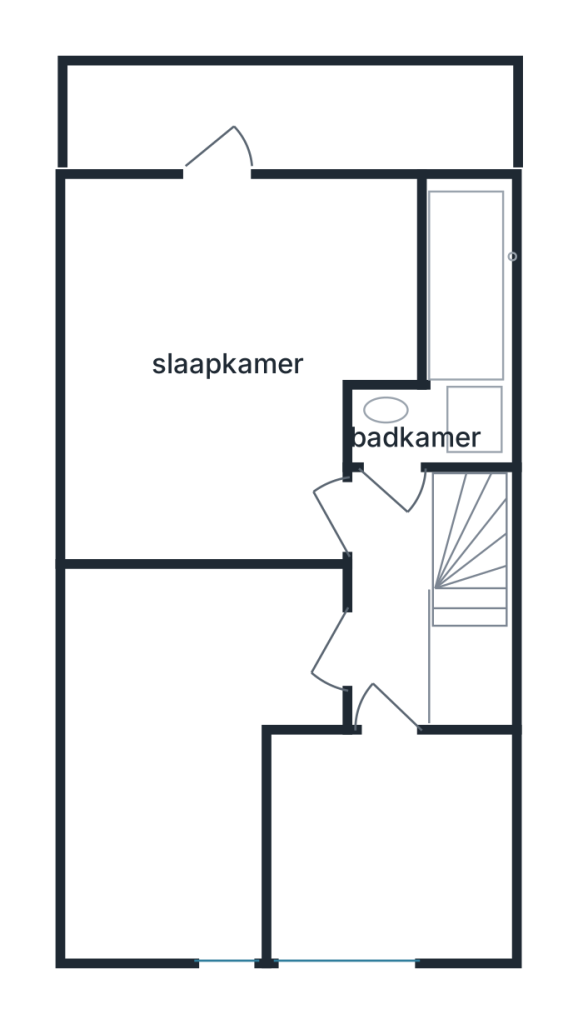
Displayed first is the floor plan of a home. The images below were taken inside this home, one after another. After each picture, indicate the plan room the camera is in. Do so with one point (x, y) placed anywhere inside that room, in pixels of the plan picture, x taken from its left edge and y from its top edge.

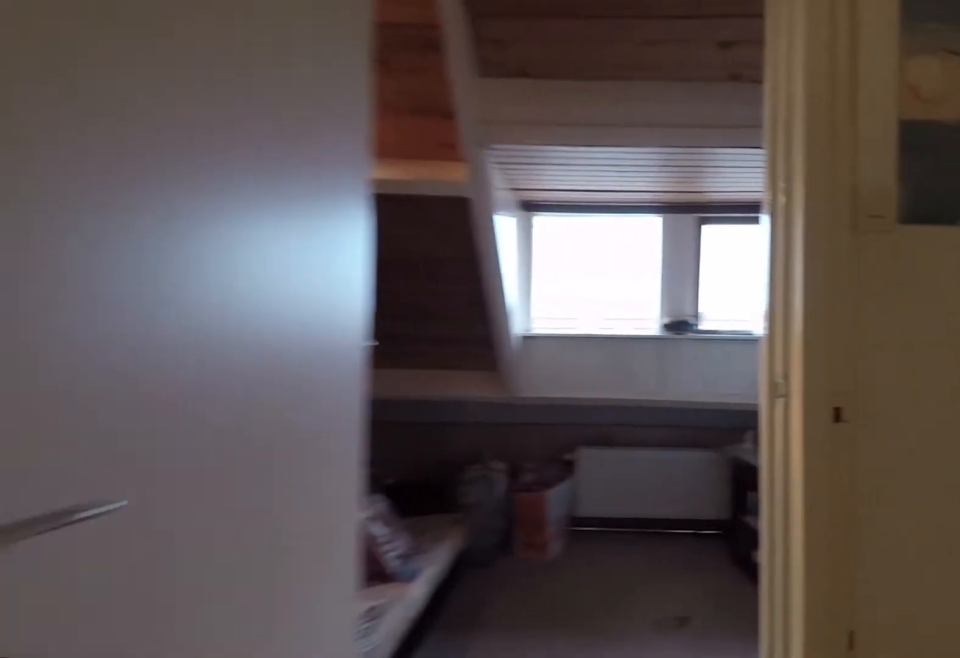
(390, 596)
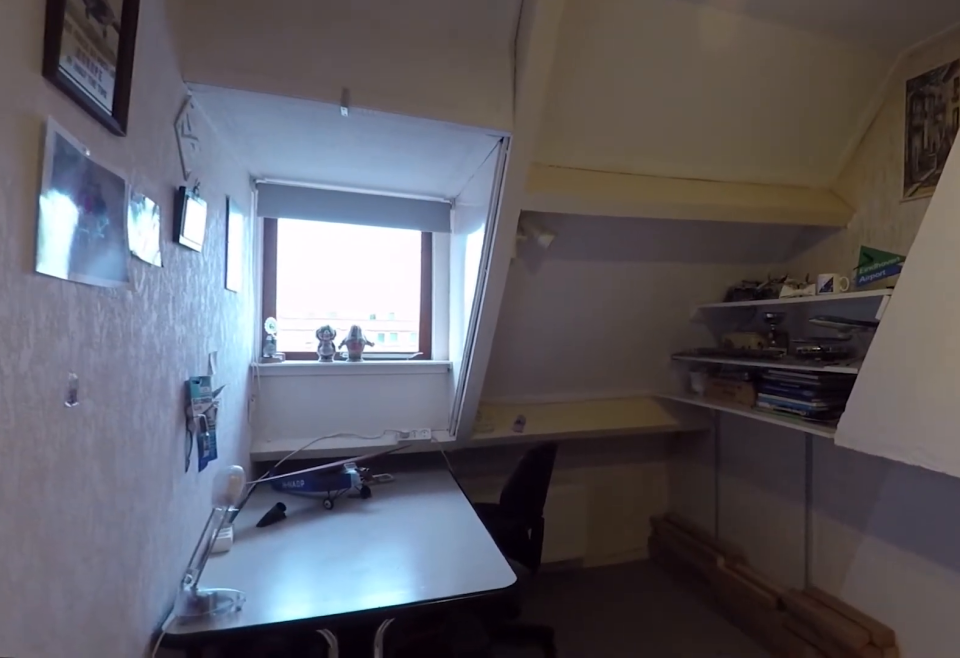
(190, 732)
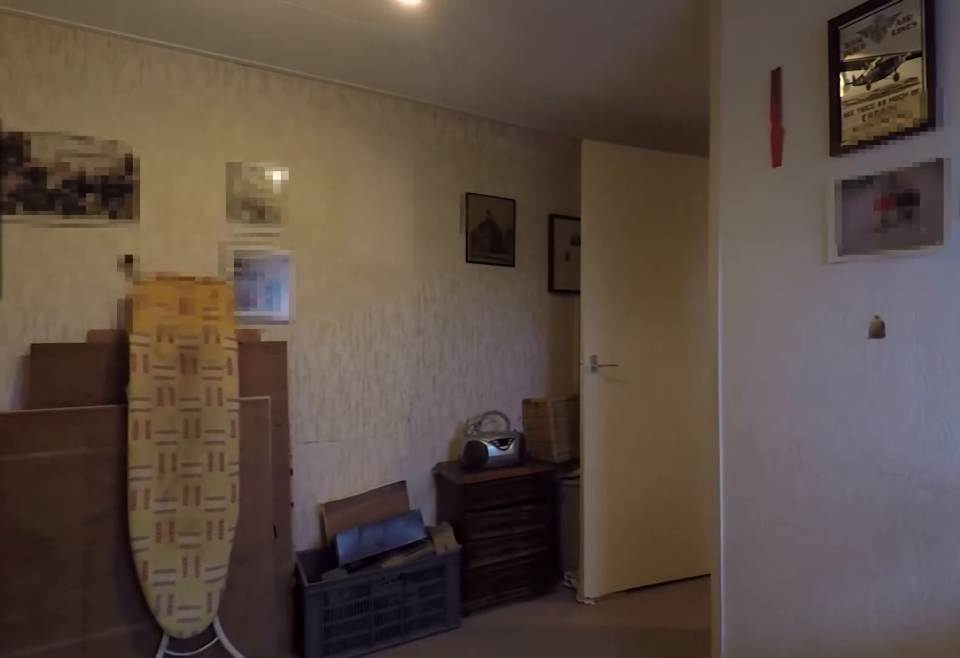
(190, 732)
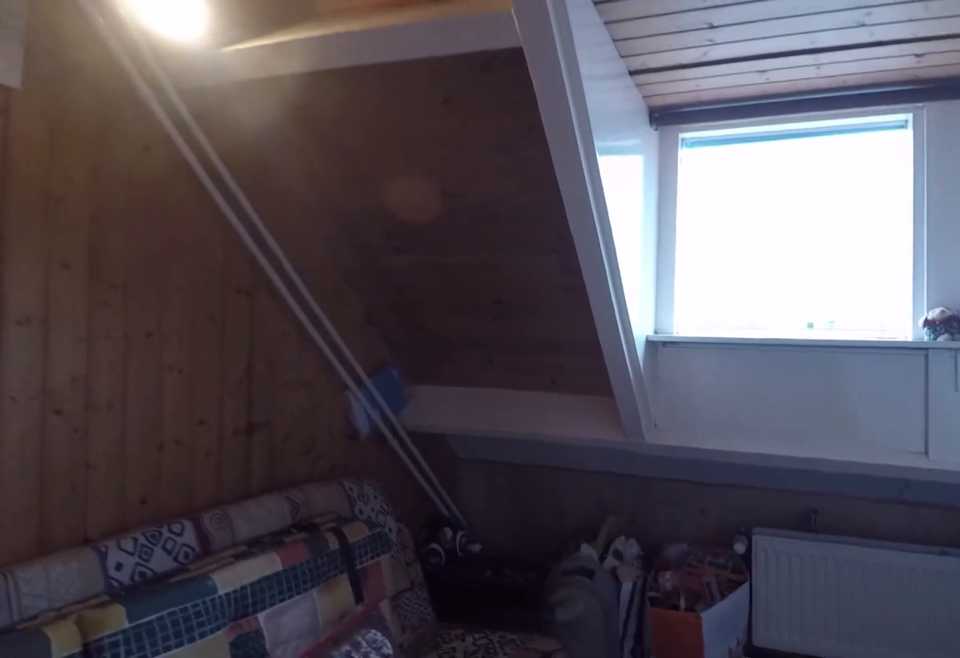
(384, 836)
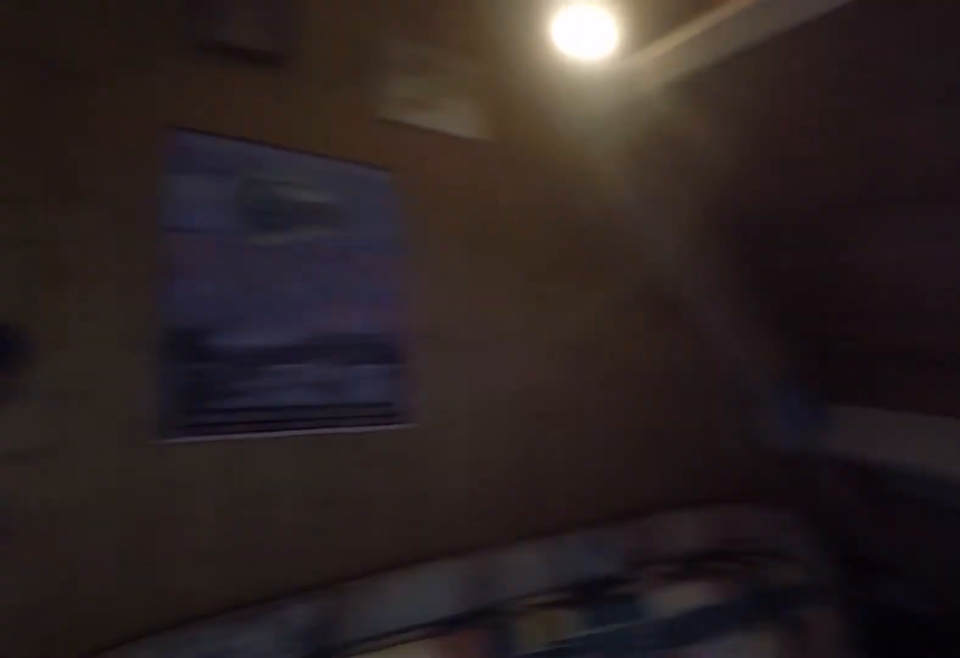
(384, 836)
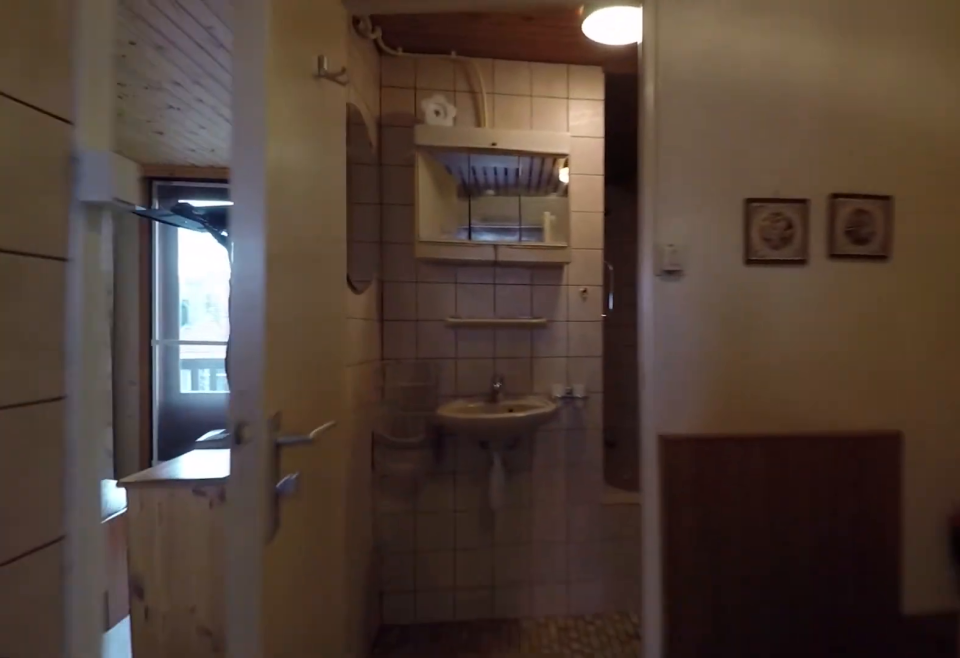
(390, 595)
